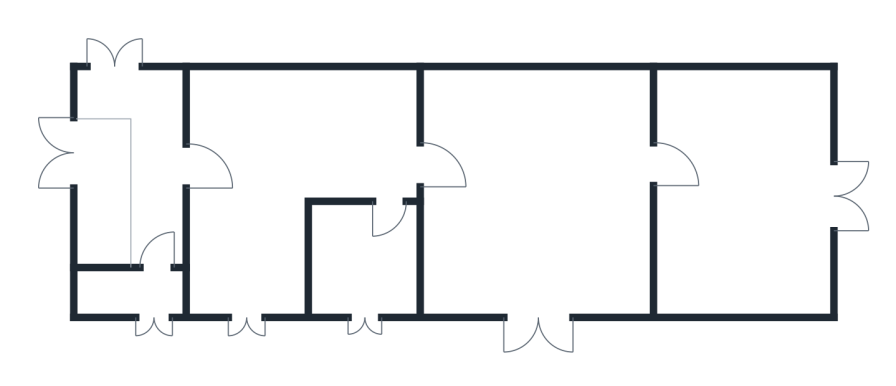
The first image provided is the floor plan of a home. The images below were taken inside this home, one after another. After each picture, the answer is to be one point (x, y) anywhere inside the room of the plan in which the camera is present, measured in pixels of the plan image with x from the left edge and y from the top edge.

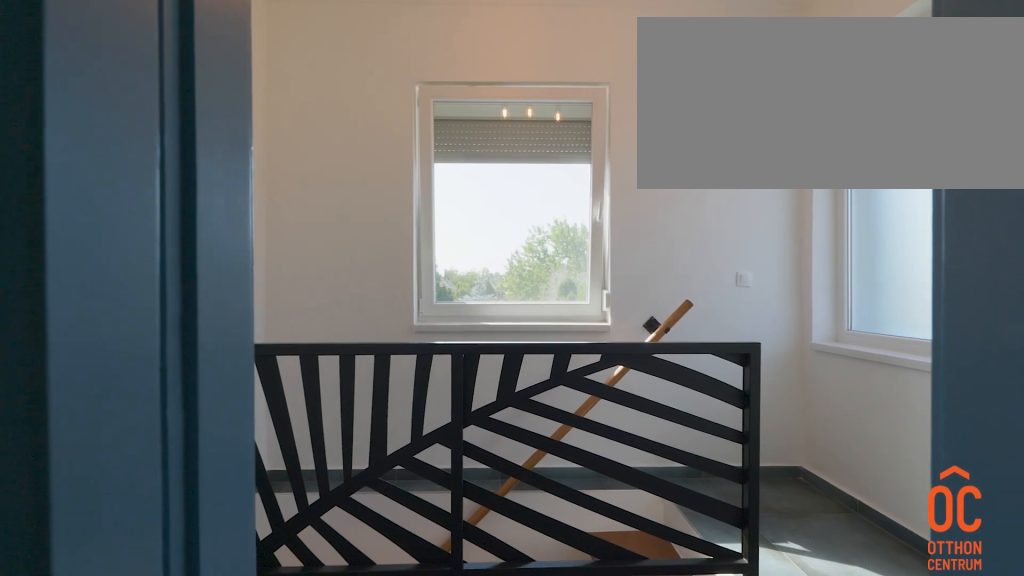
(145, 117)
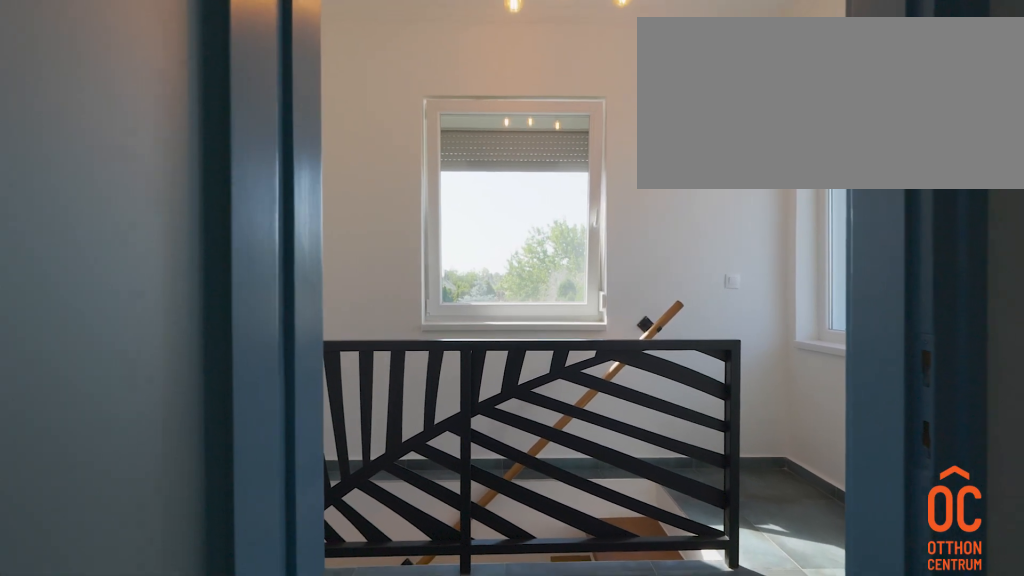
(145, 117)
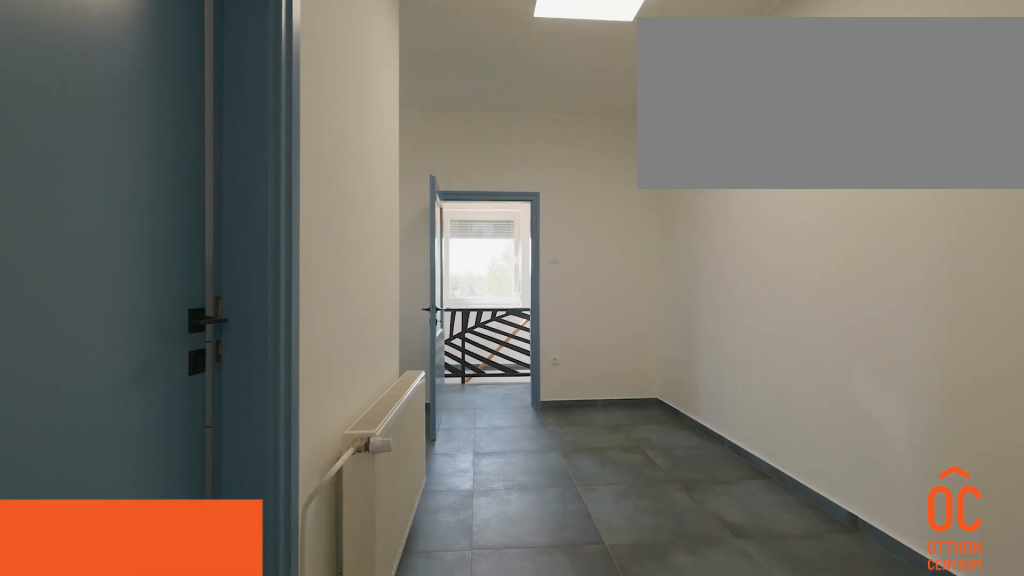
(301, 137)
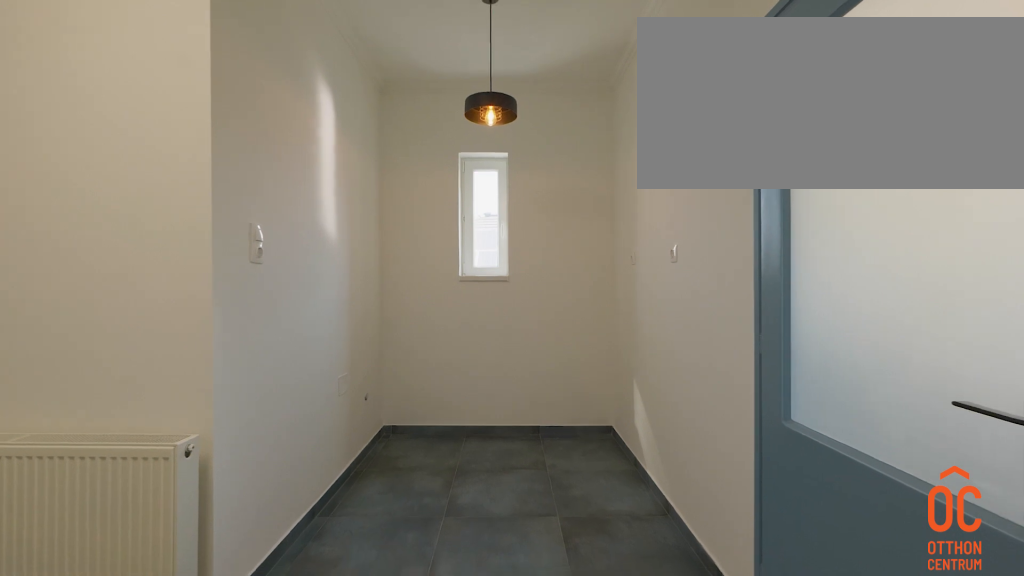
(301, 137)
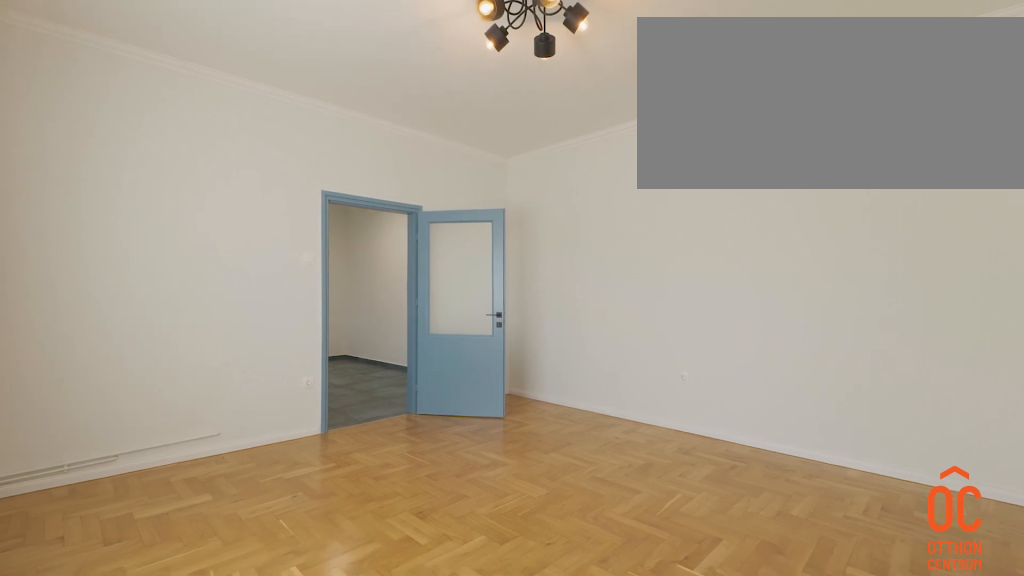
(535, 193)
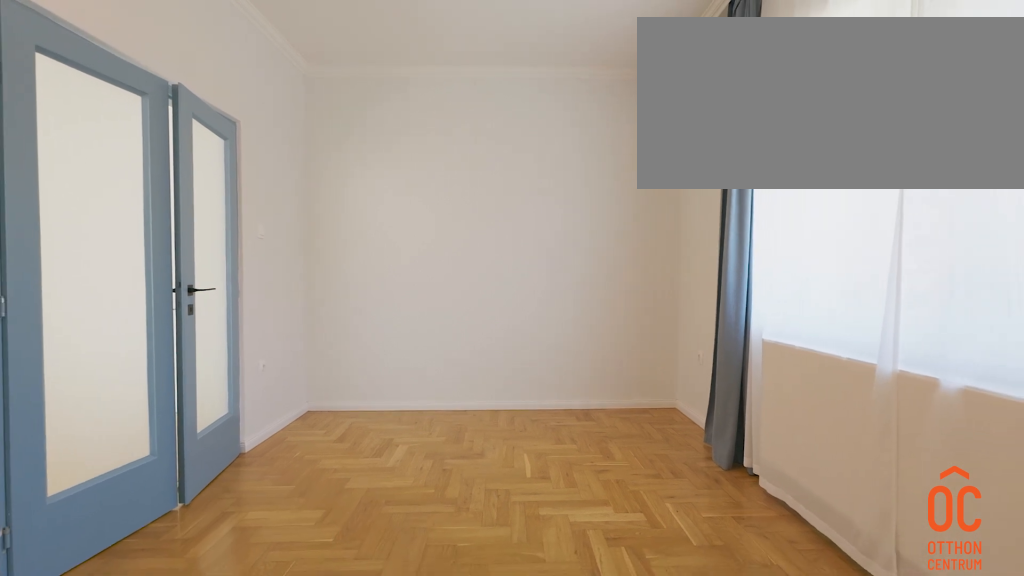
(741, 245)
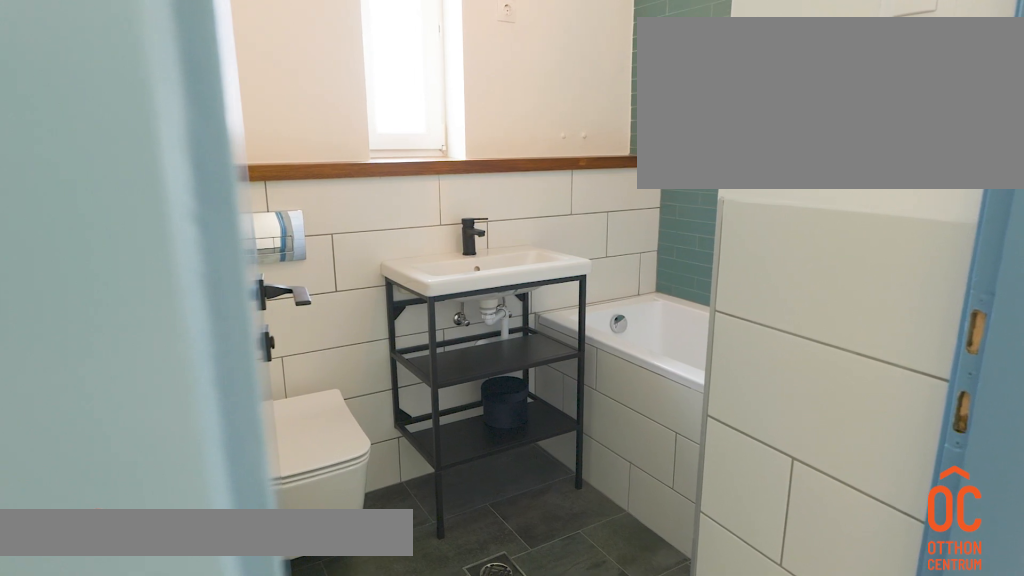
(365, 245)
